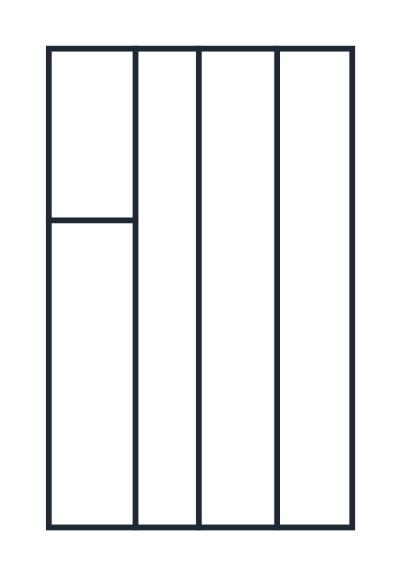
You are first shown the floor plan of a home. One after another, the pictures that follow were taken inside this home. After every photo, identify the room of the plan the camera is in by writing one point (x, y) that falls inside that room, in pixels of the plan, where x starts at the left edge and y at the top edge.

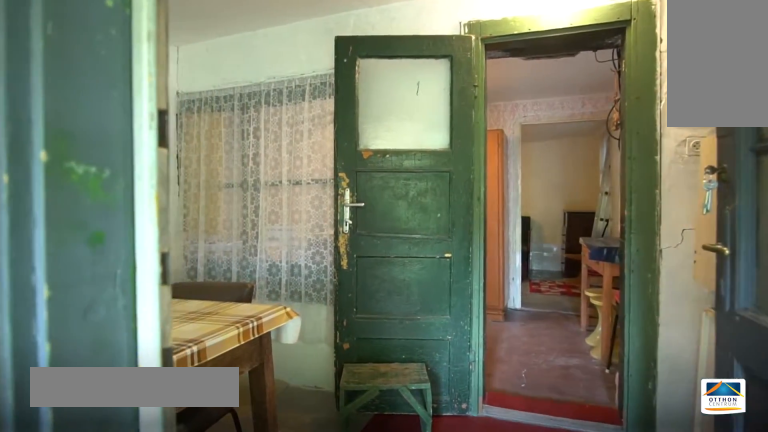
(171, 359)
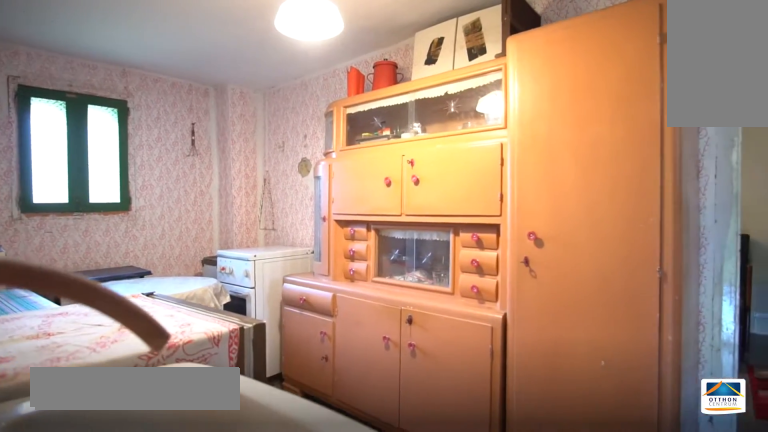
(239, 359)
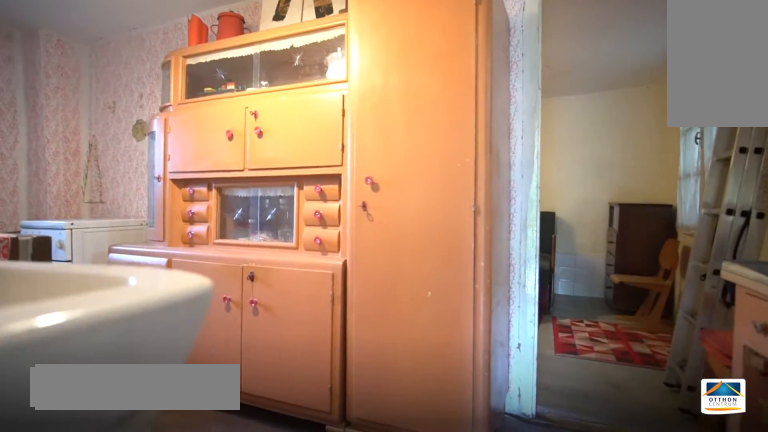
(239, 359)
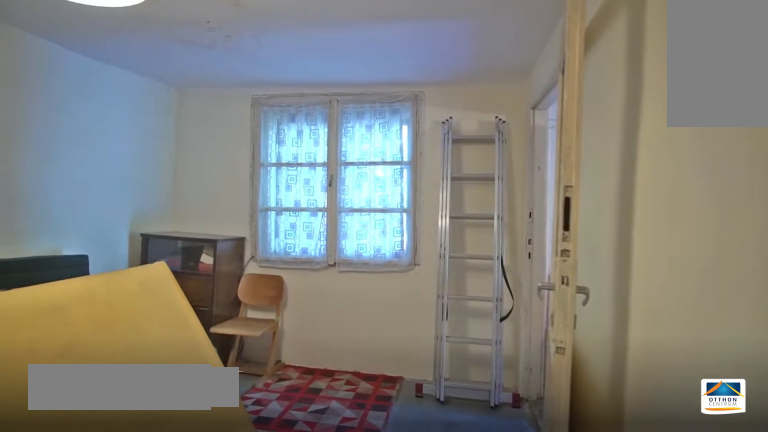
(320, 359)
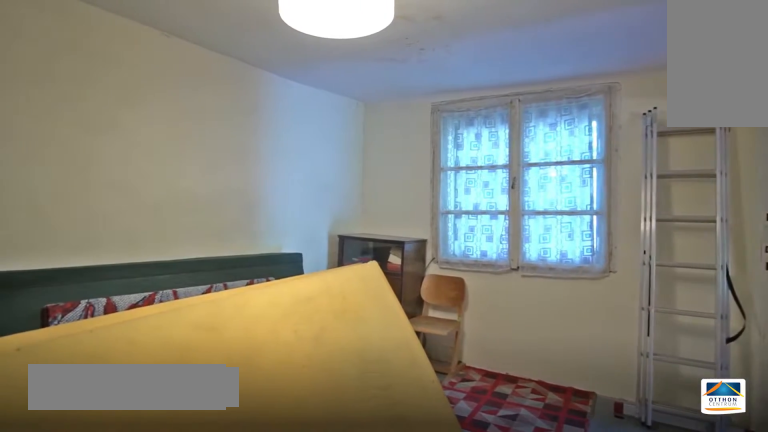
(320, 359)
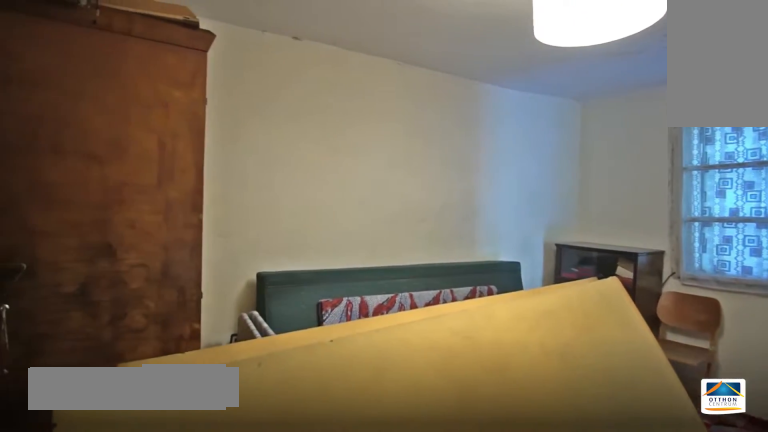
(320, 359)
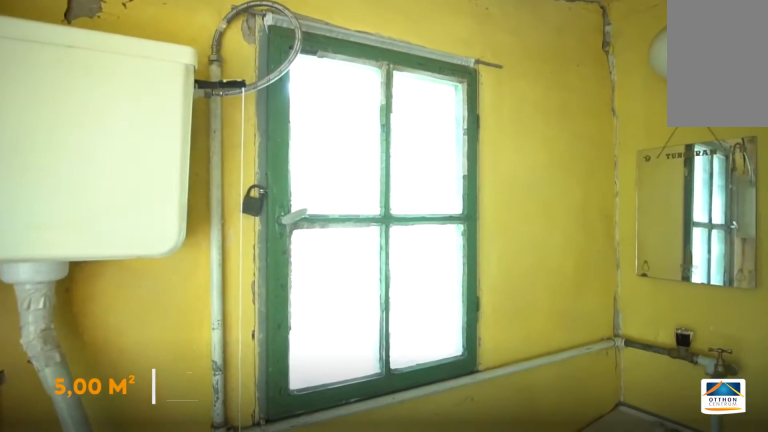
(89, 142)
